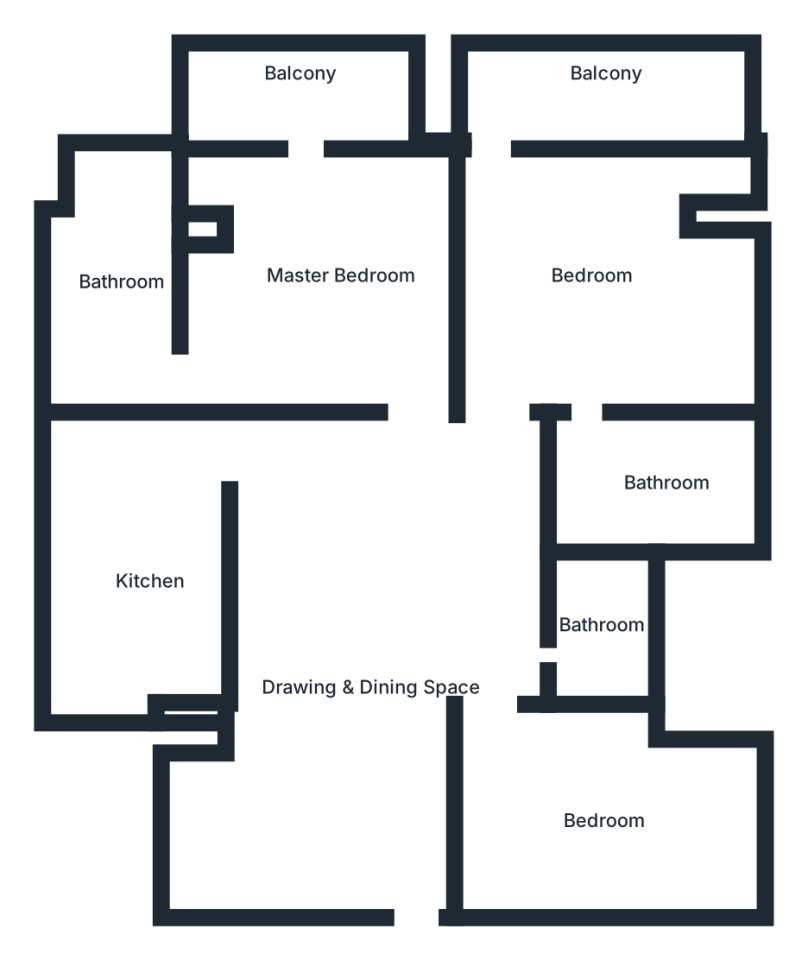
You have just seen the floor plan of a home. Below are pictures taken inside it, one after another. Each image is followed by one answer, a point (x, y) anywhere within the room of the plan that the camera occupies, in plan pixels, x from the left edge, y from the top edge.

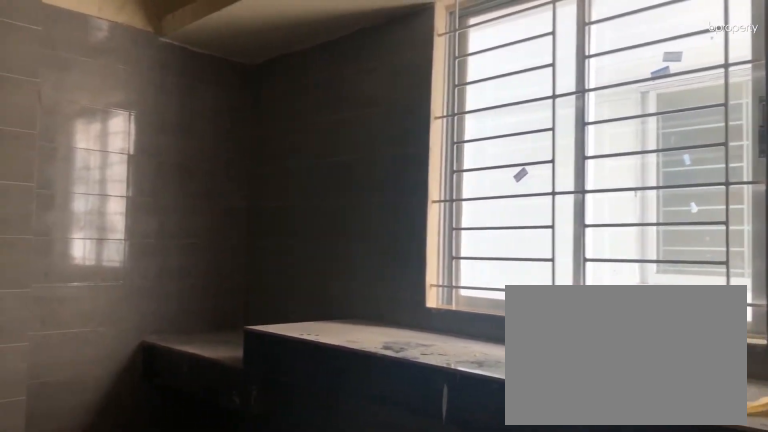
(141, 587)
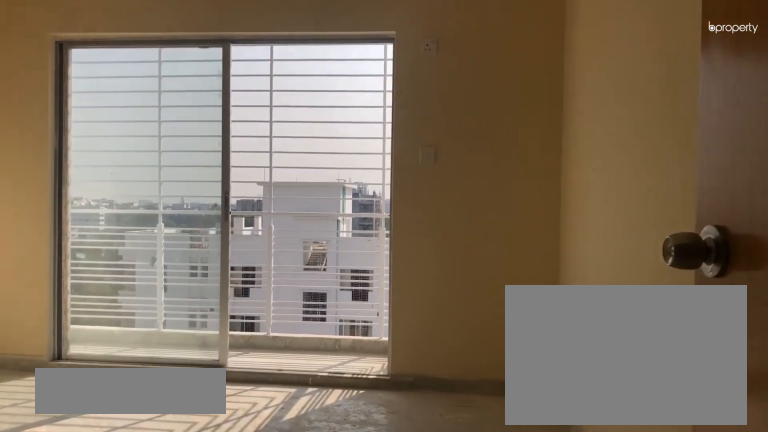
(364, 278)
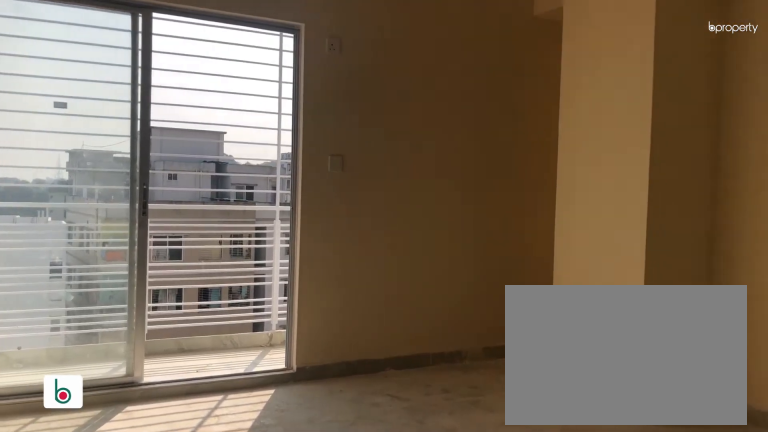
(586, 270)
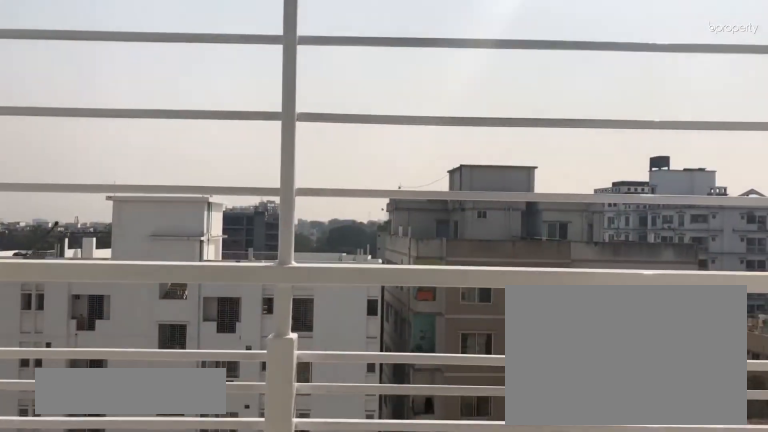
(617, 110)
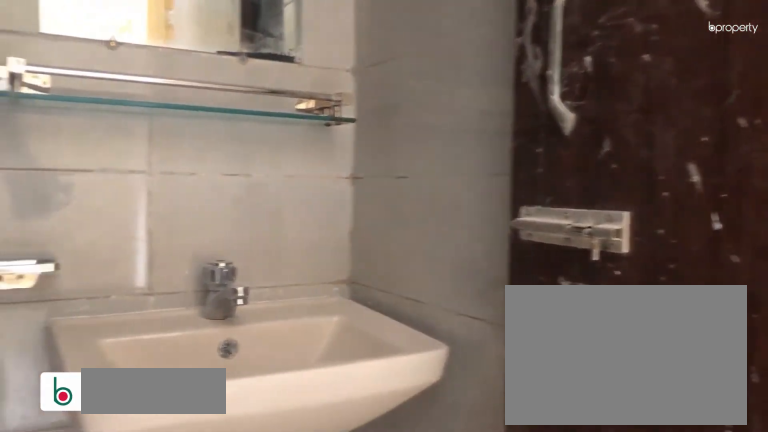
(599, 624)
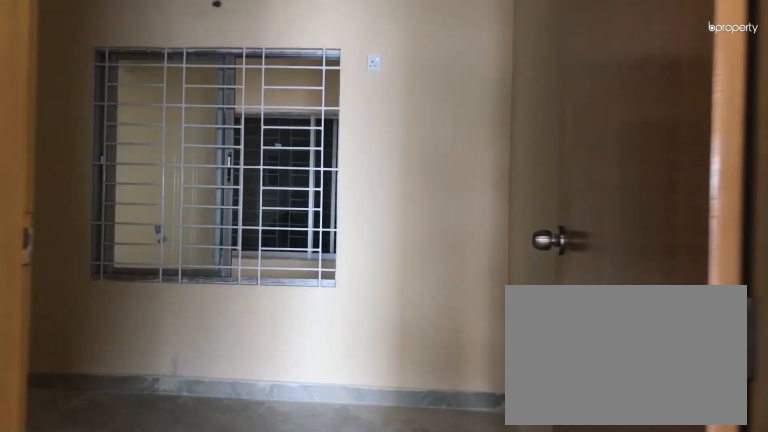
(542, 765)
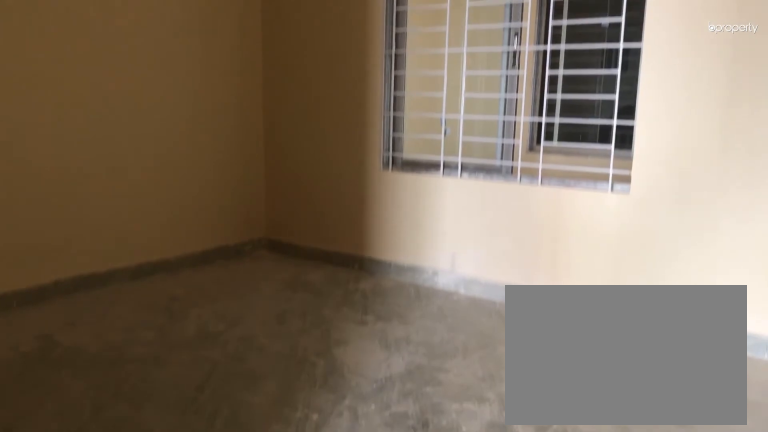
(606, 817)
